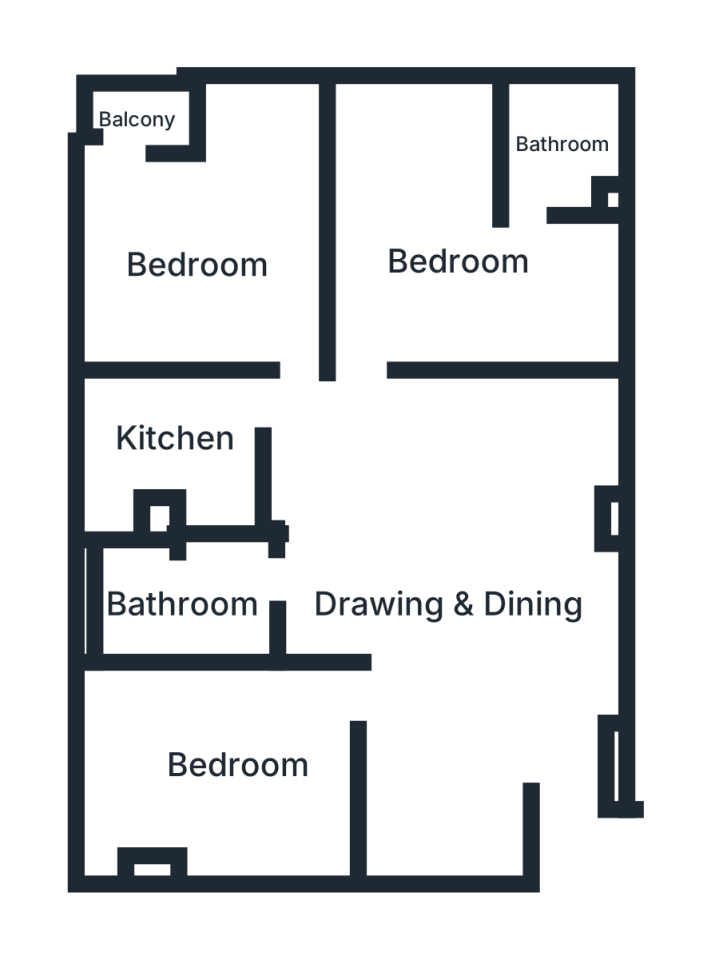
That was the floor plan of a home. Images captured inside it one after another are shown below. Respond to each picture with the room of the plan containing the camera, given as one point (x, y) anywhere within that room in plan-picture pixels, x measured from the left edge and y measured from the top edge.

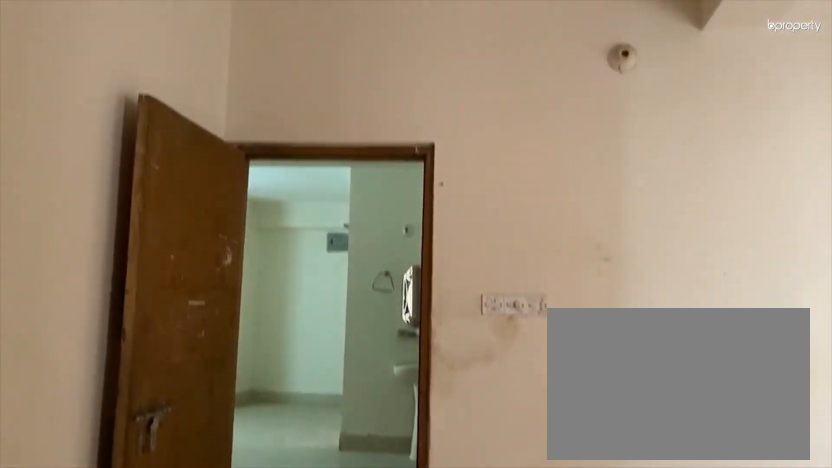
(193, 267)
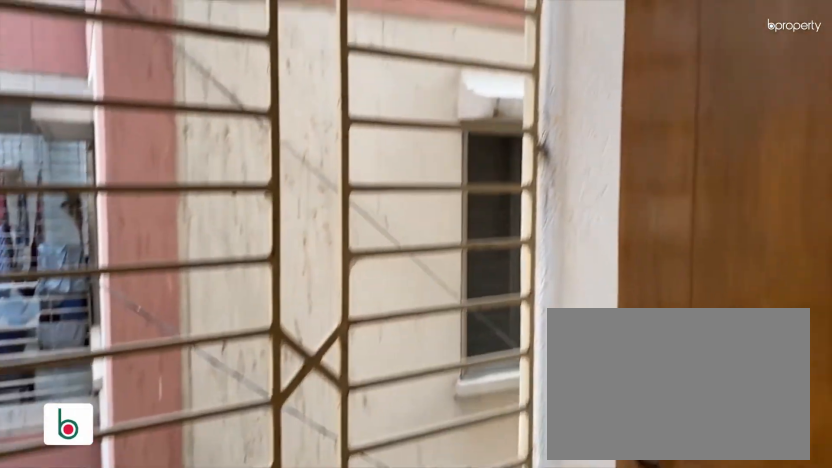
(138, 120)
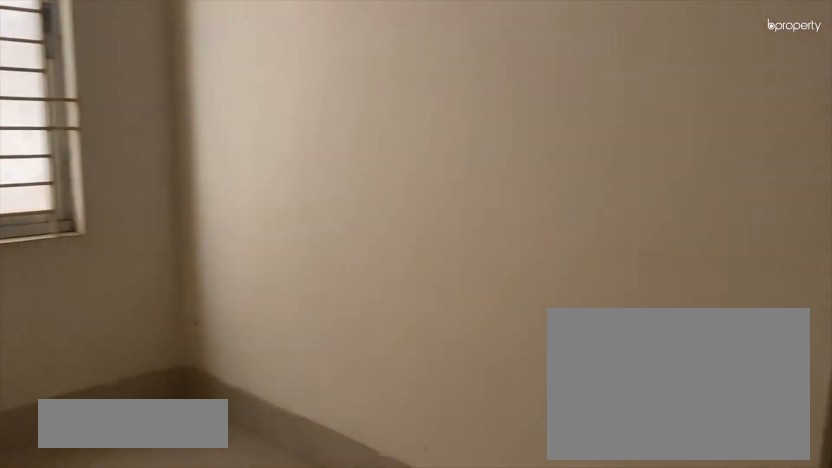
(450, 260)
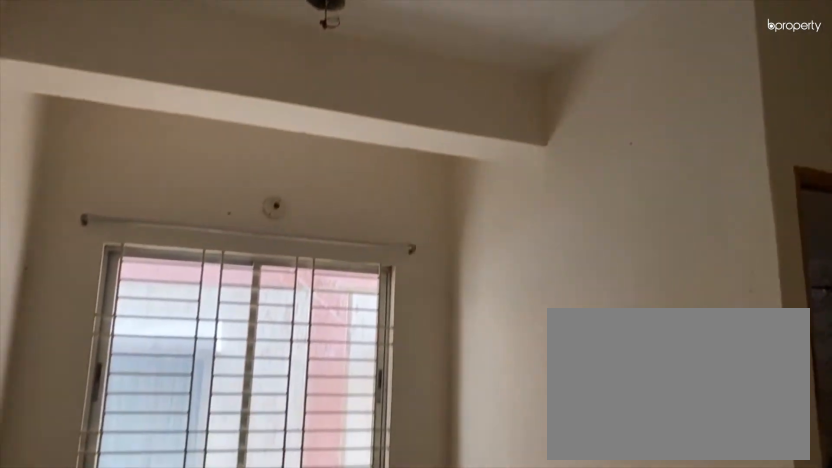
(450, 260)
